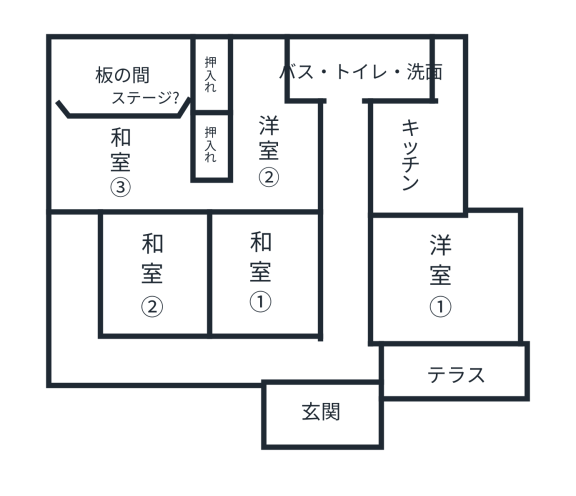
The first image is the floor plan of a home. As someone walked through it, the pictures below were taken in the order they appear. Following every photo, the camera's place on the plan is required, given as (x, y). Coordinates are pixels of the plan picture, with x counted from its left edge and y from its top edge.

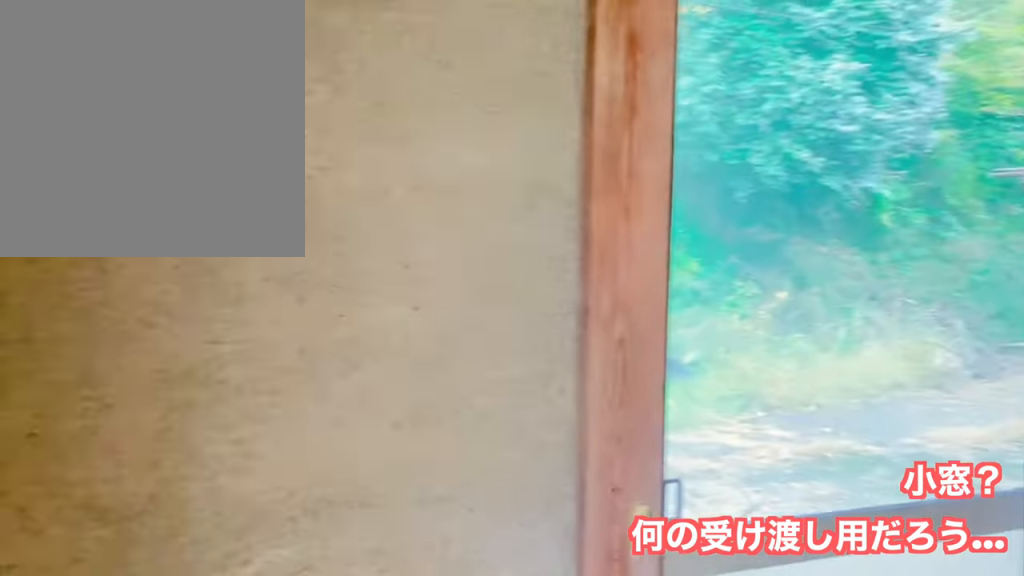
(91, 358)
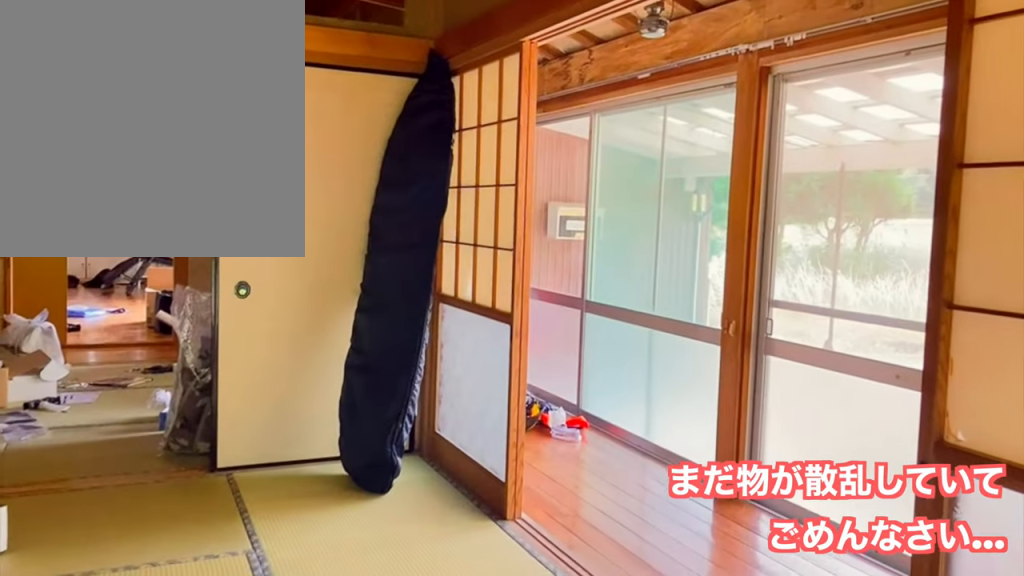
(74, 265)
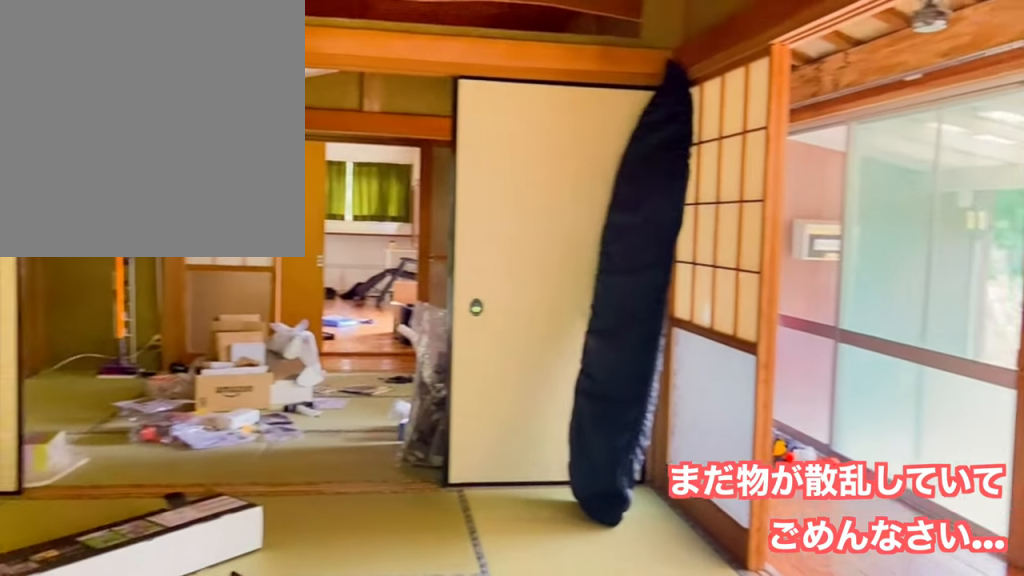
(73, 259)
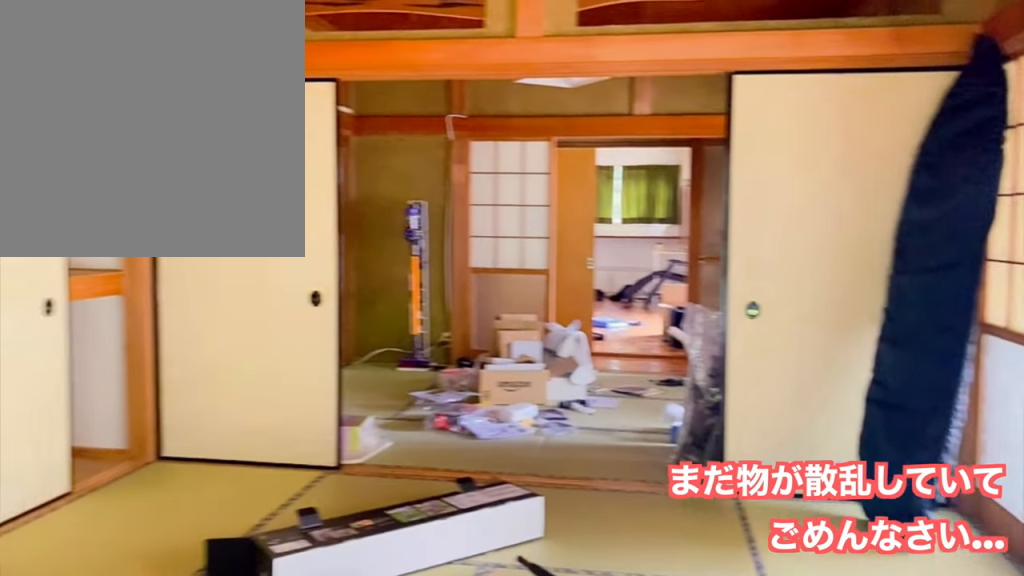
(77, 253)
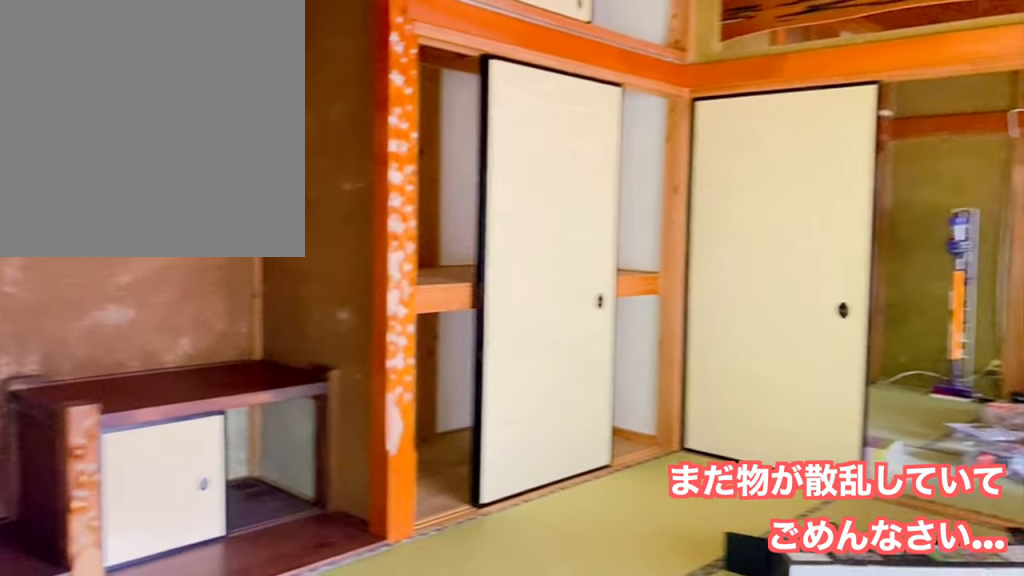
(74, 239)
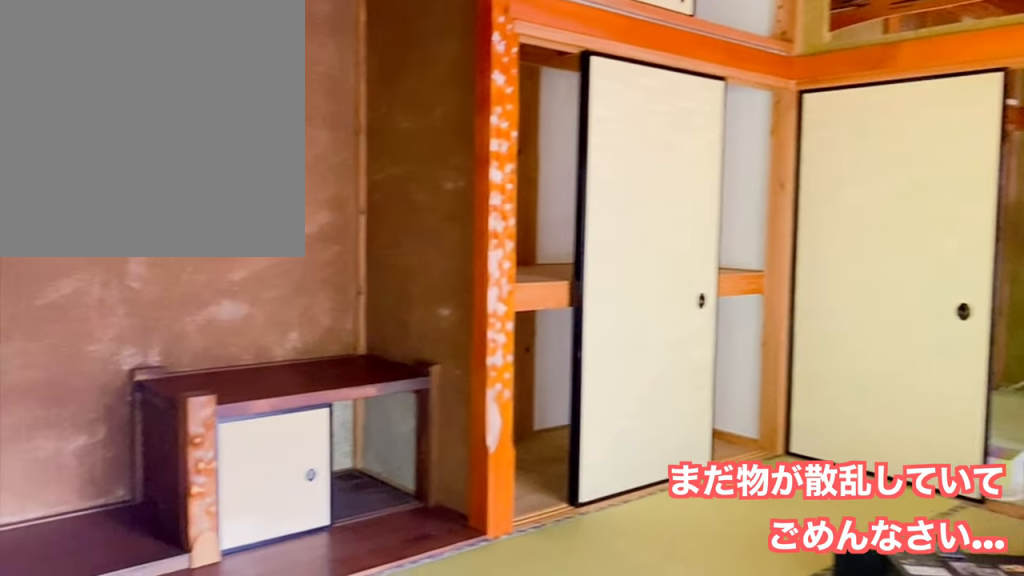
(76, 238)
